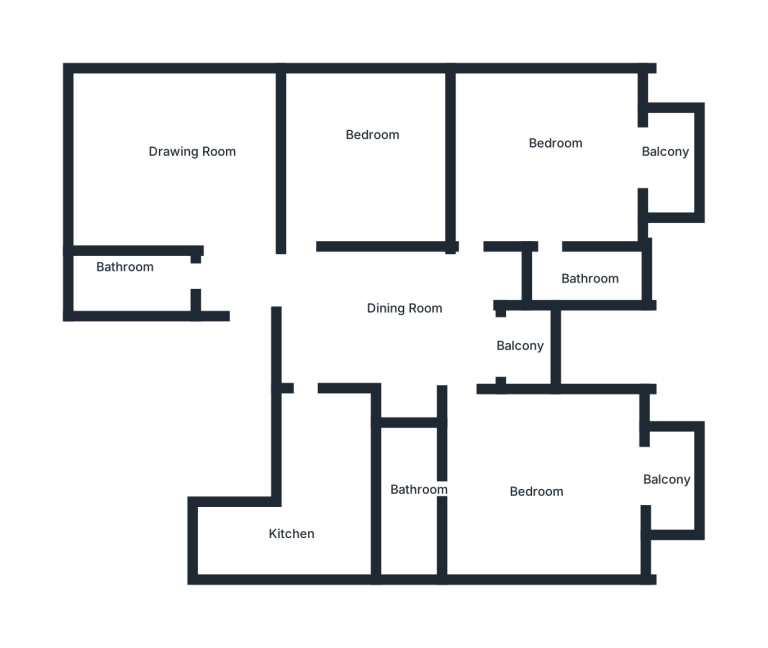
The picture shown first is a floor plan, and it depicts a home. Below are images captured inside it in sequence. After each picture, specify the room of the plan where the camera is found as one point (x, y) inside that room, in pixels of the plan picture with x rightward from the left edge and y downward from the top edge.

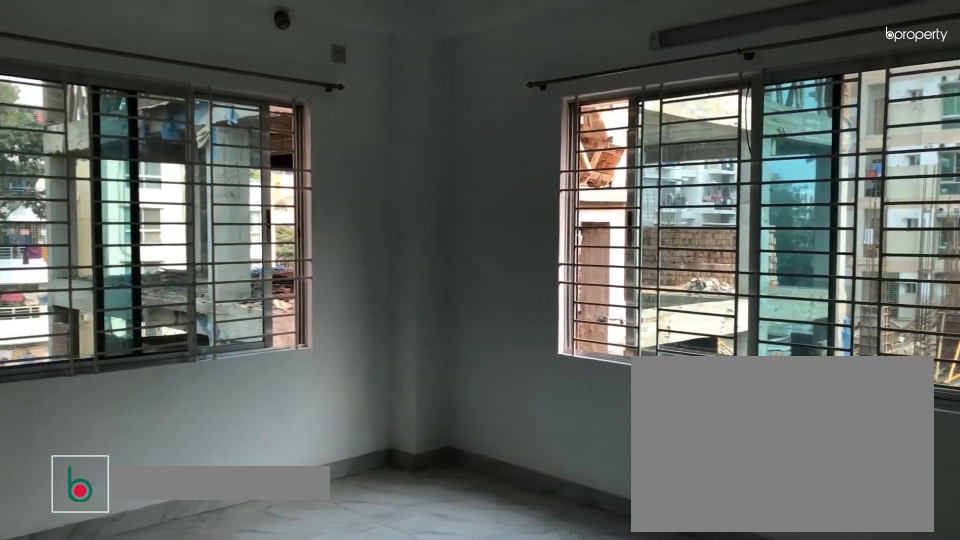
(169, 160)
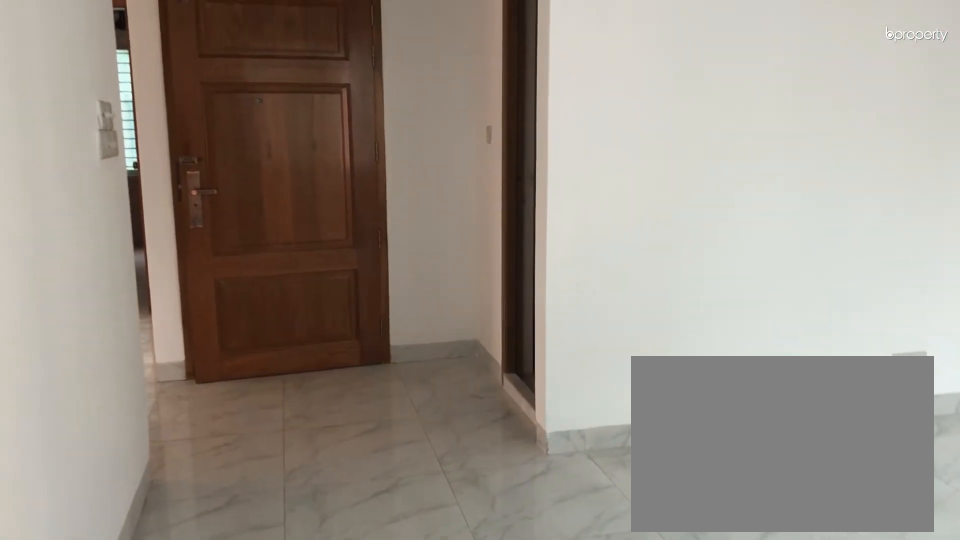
(169, 160)
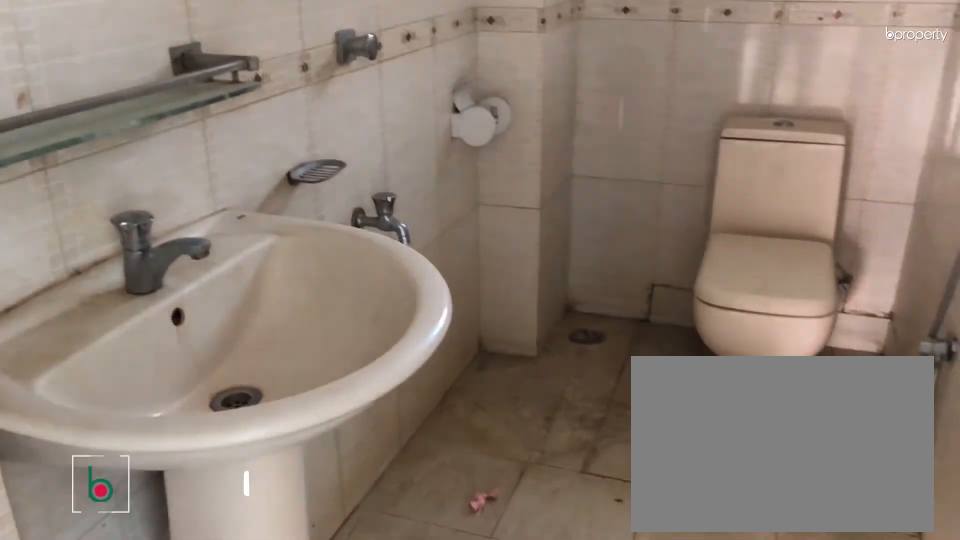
(136, 277)
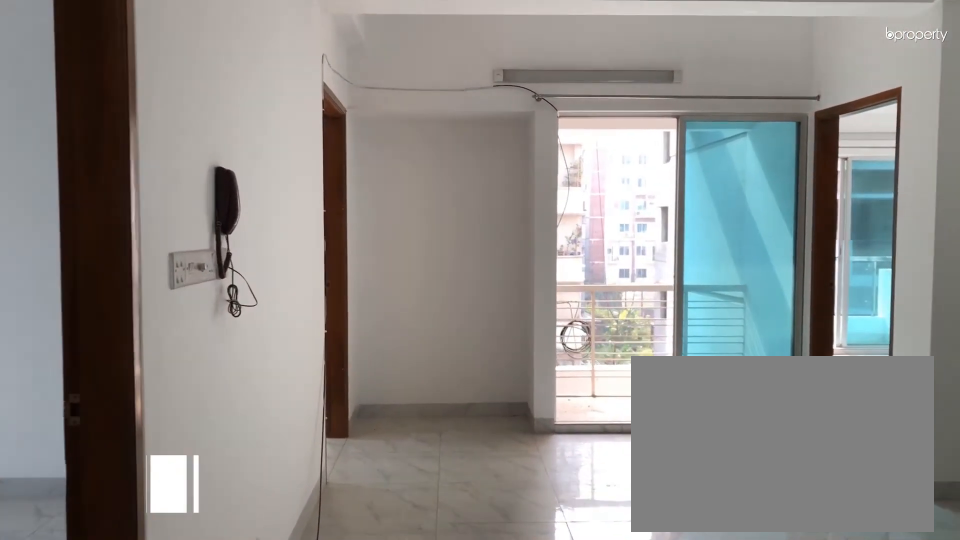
(323, 315)
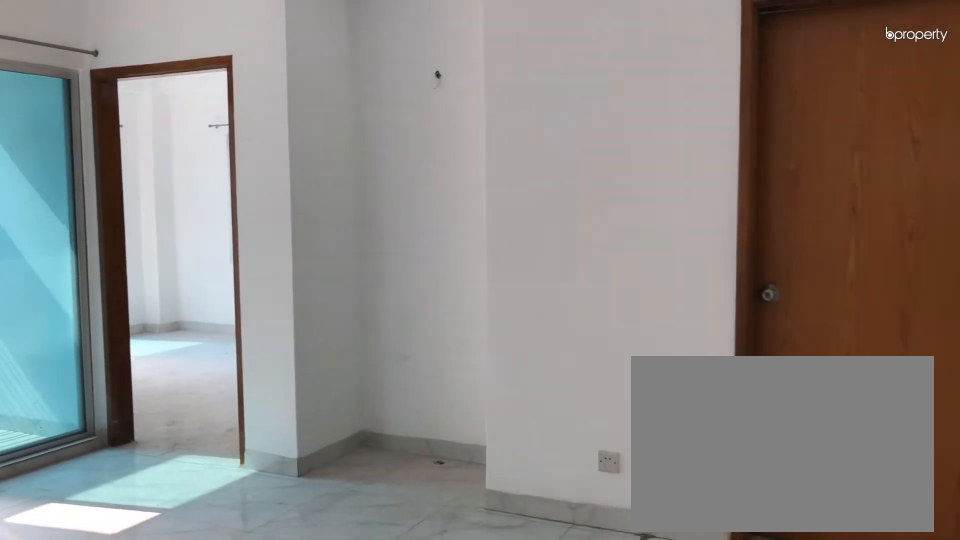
(431, 330)
